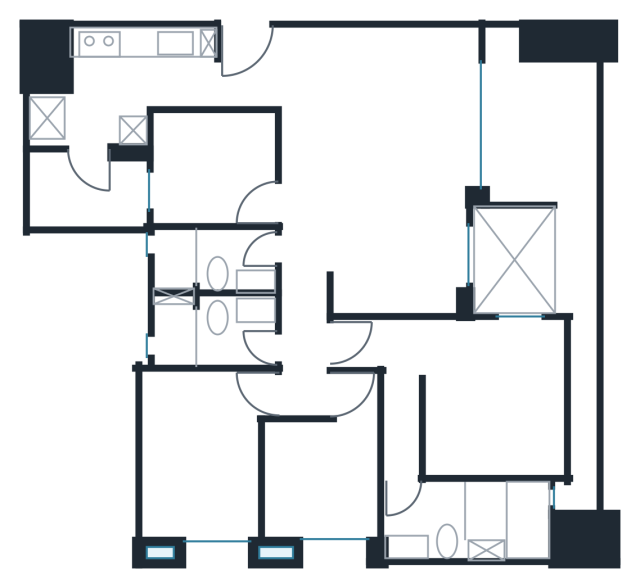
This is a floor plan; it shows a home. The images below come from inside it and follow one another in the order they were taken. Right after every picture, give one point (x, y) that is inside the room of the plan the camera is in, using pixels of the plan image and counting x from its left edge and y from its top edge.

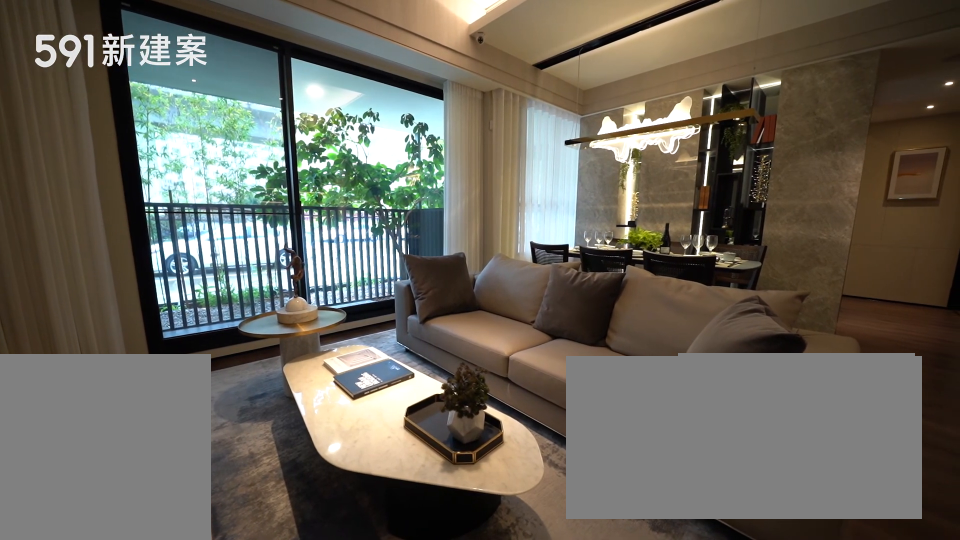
(385, 106)
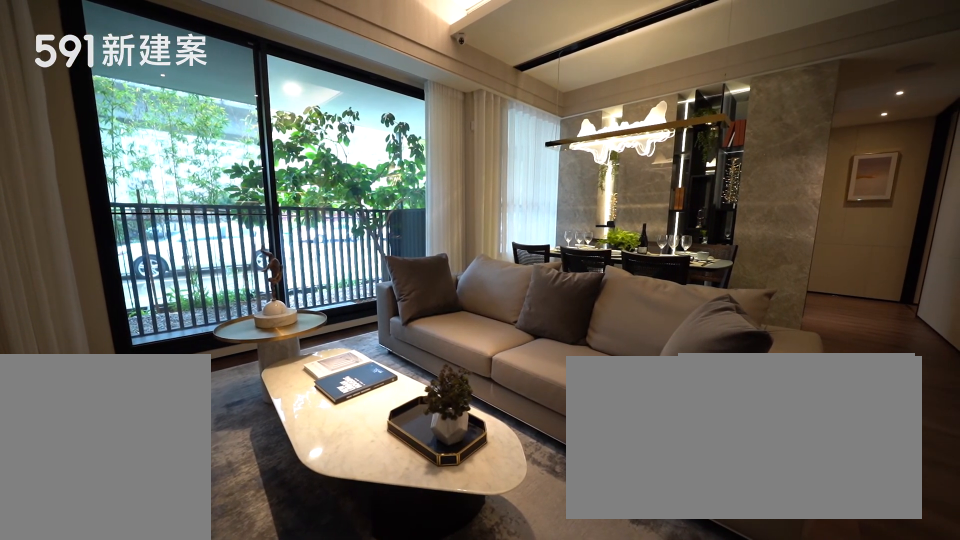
(385, 106)
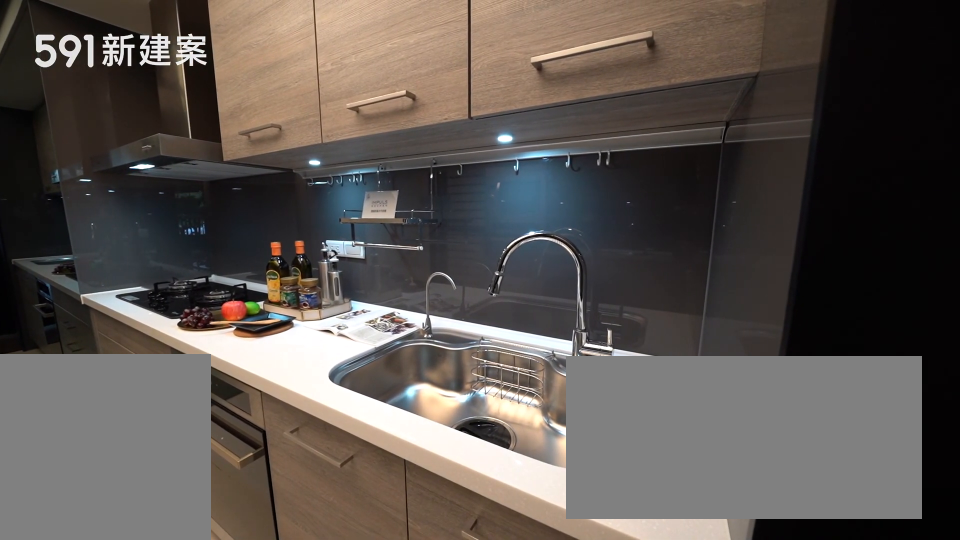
(138, 67)
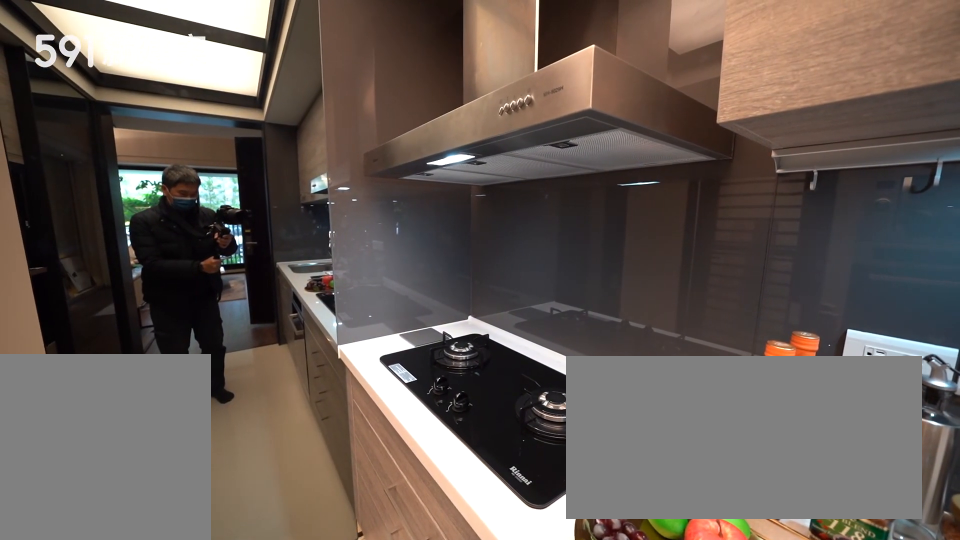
(138, 67)
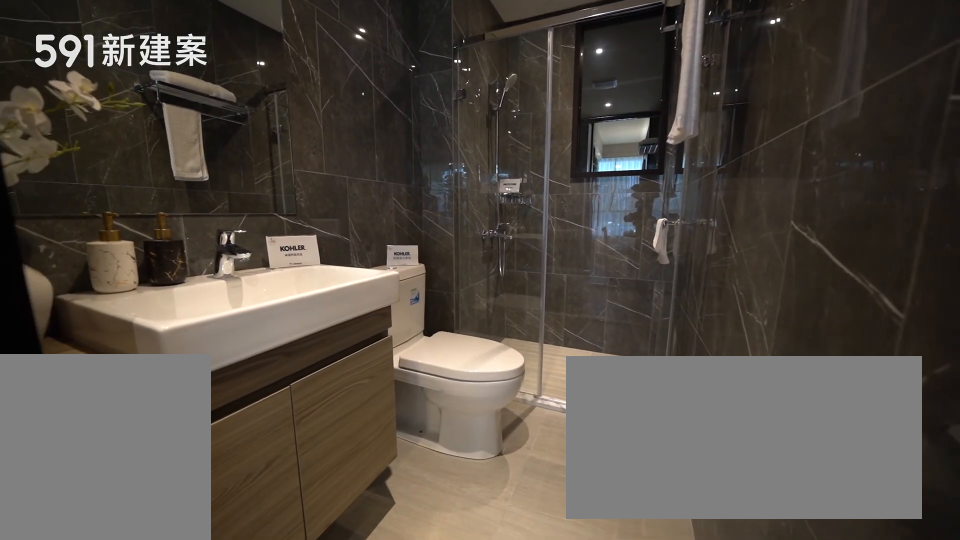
(208, 262)
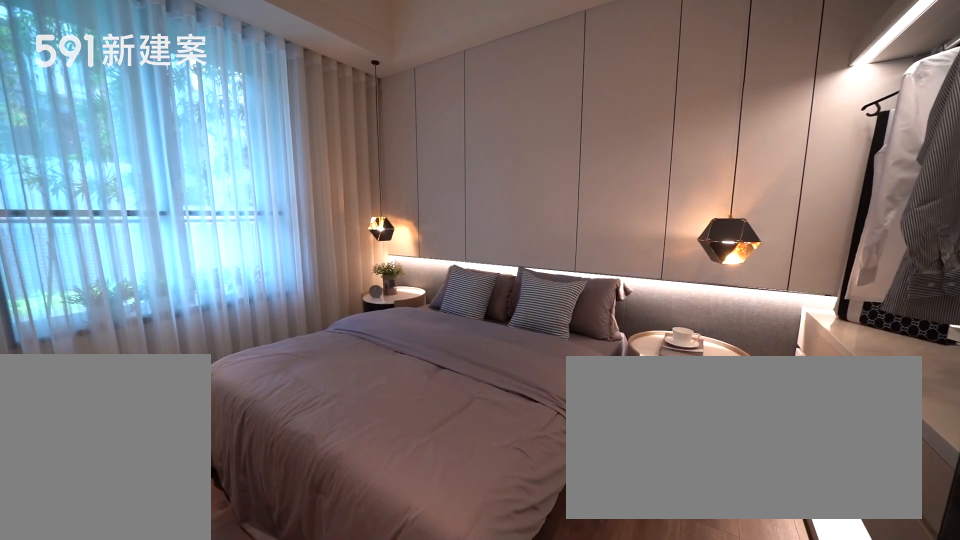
(197, 457)
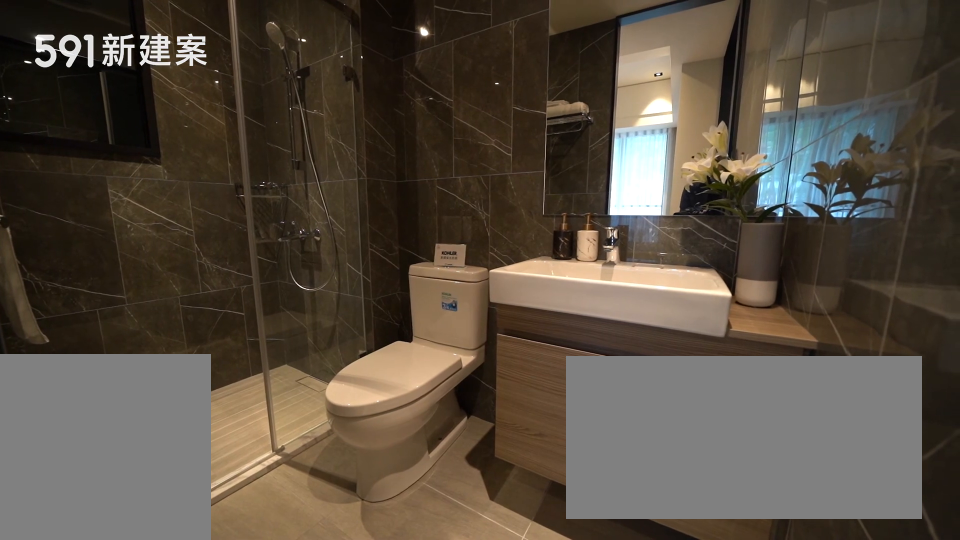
(206, 331)
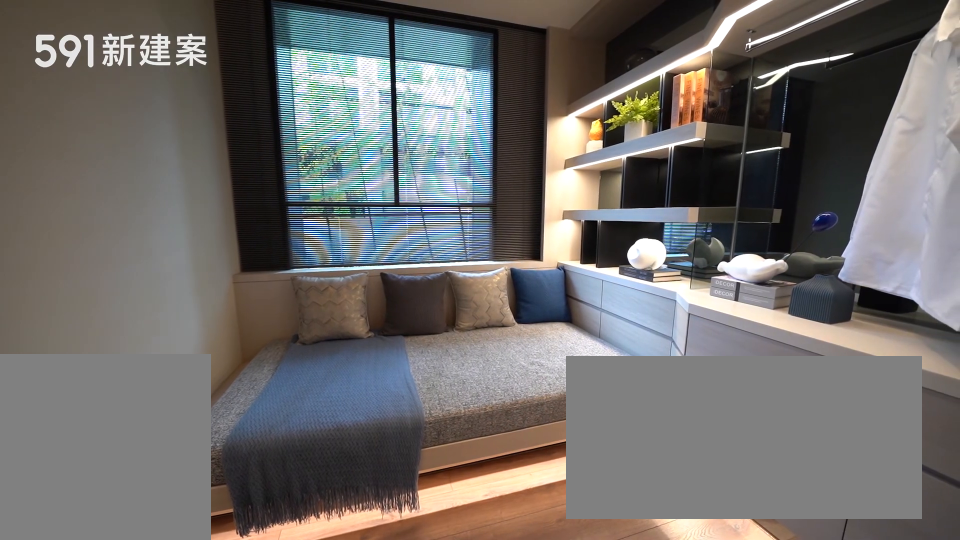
(324, 481)
